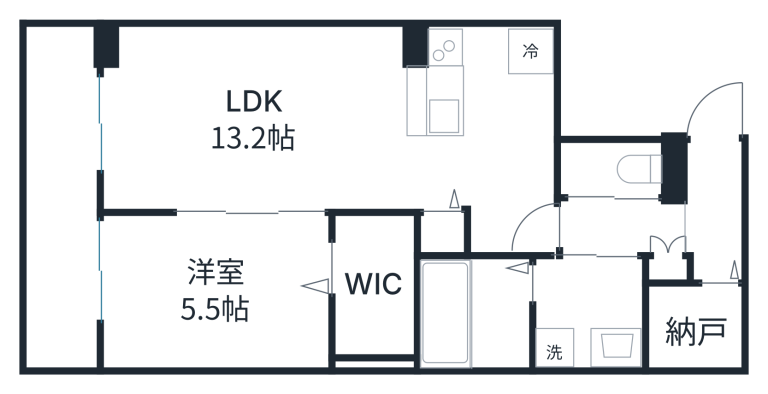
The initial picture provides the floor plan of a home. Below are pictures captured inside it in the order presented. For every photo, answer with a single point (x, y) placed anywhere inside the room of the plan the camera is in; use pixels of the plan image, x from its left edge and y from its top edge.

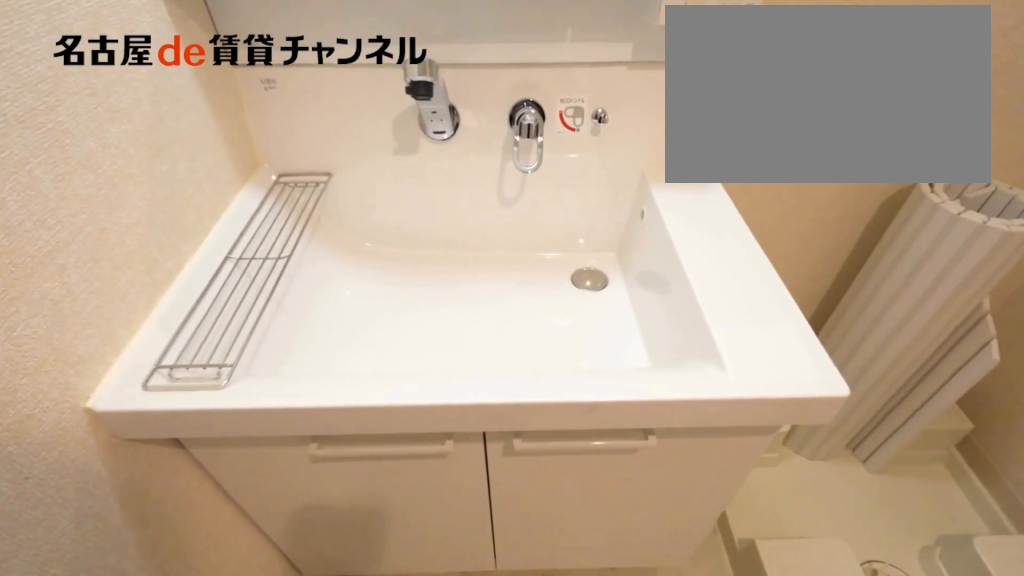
(587, 311)
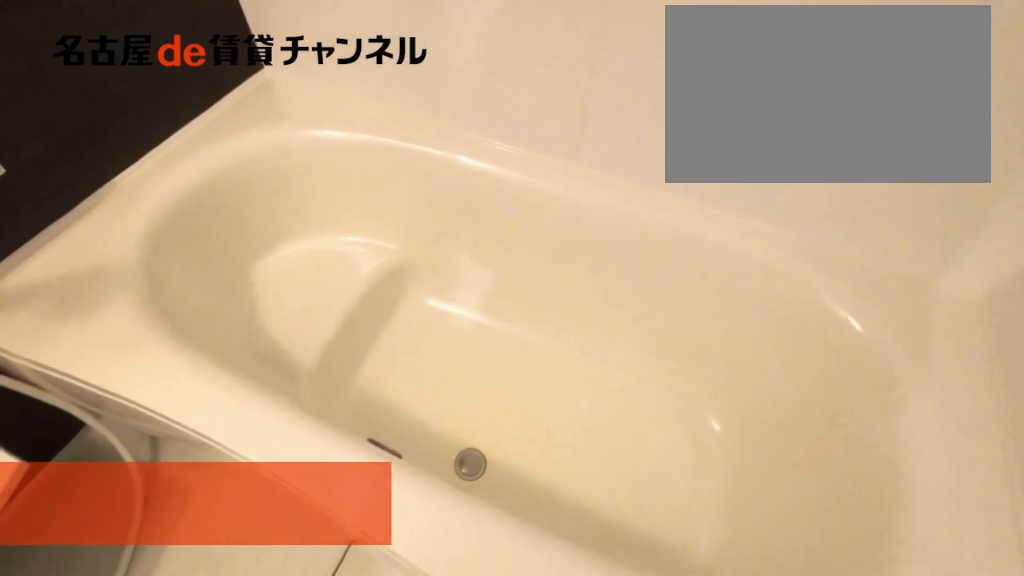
(472, 312)
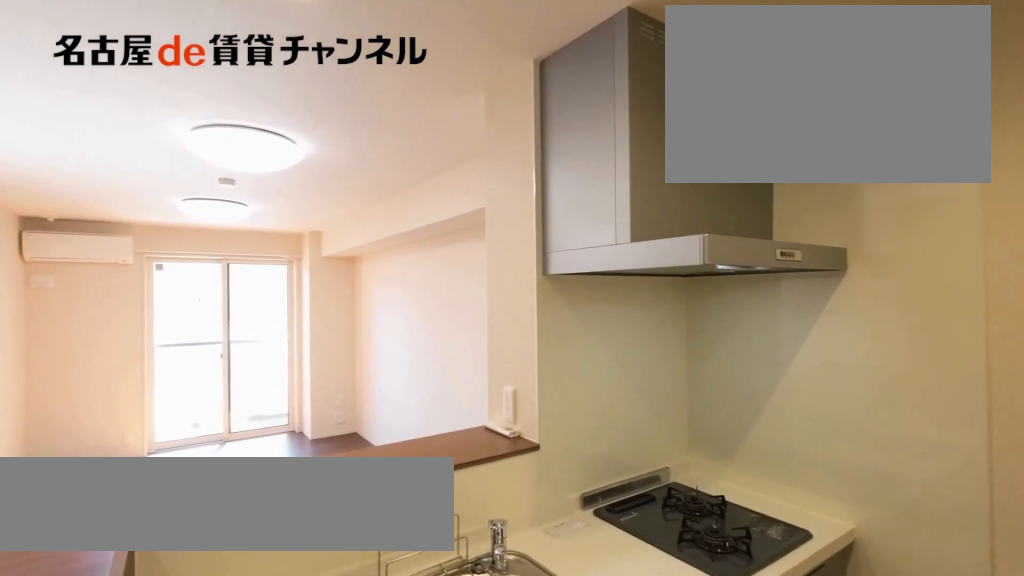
(438, 89)
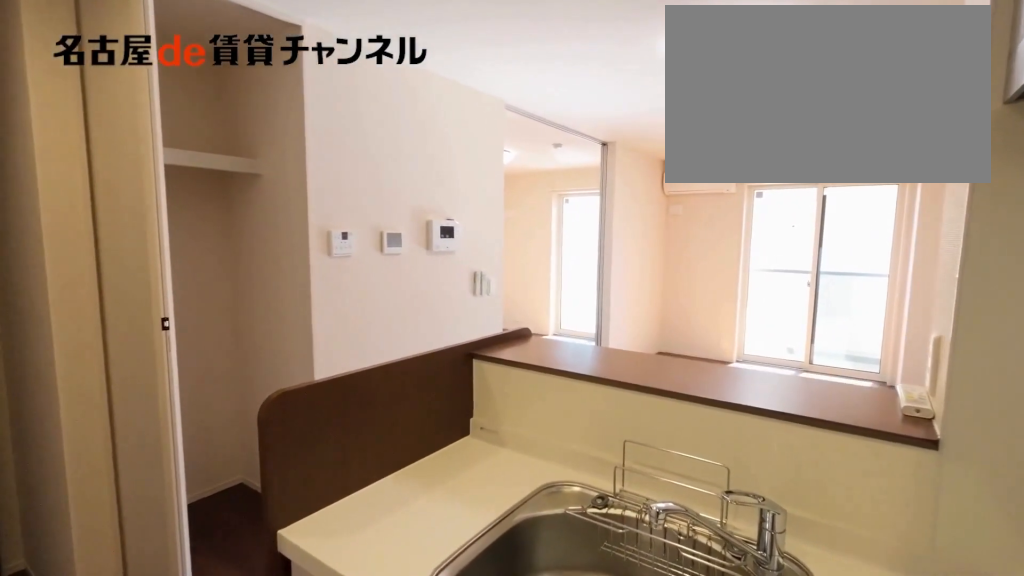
(438, 89)
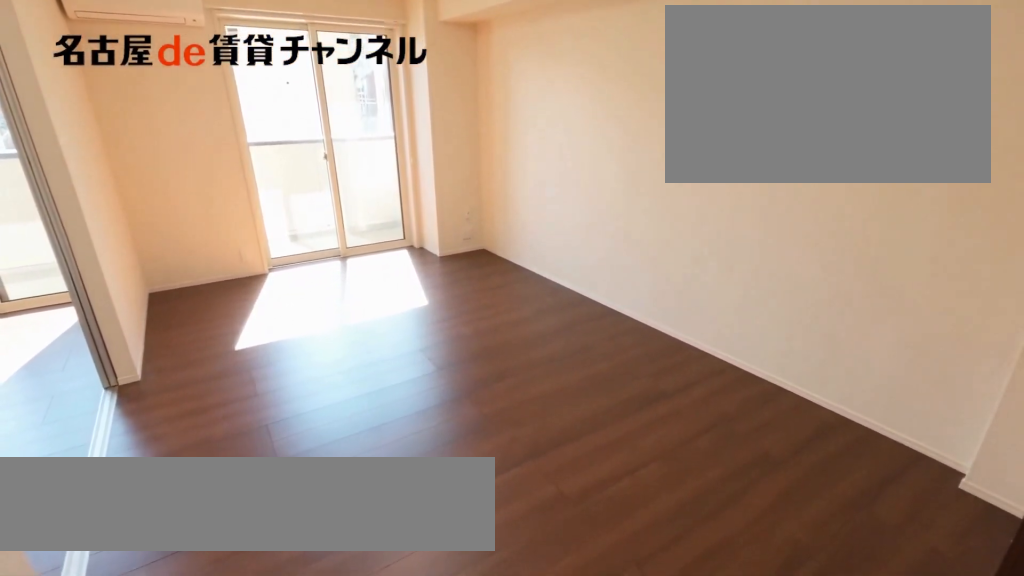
(296, 126)
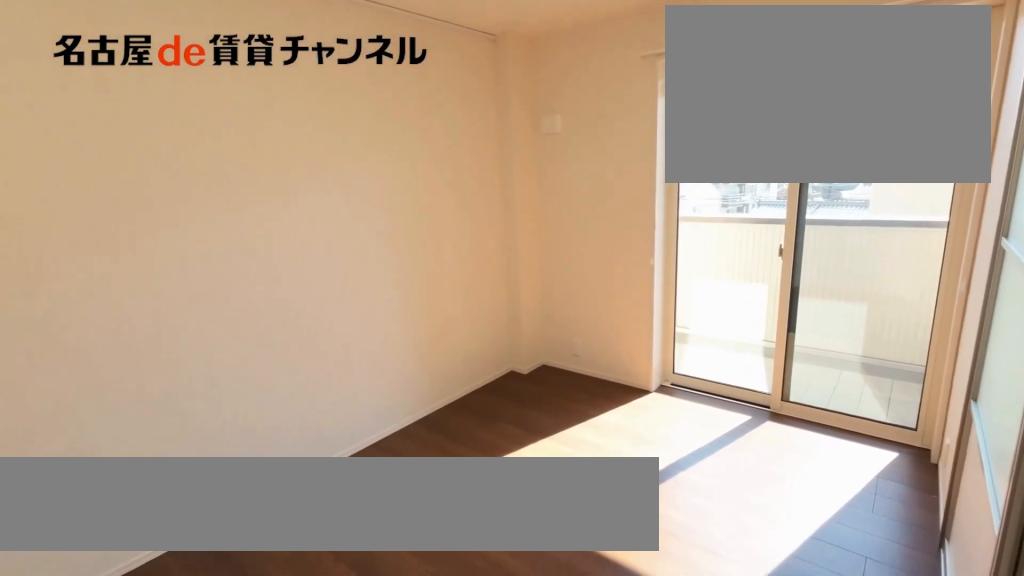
(212, 289)
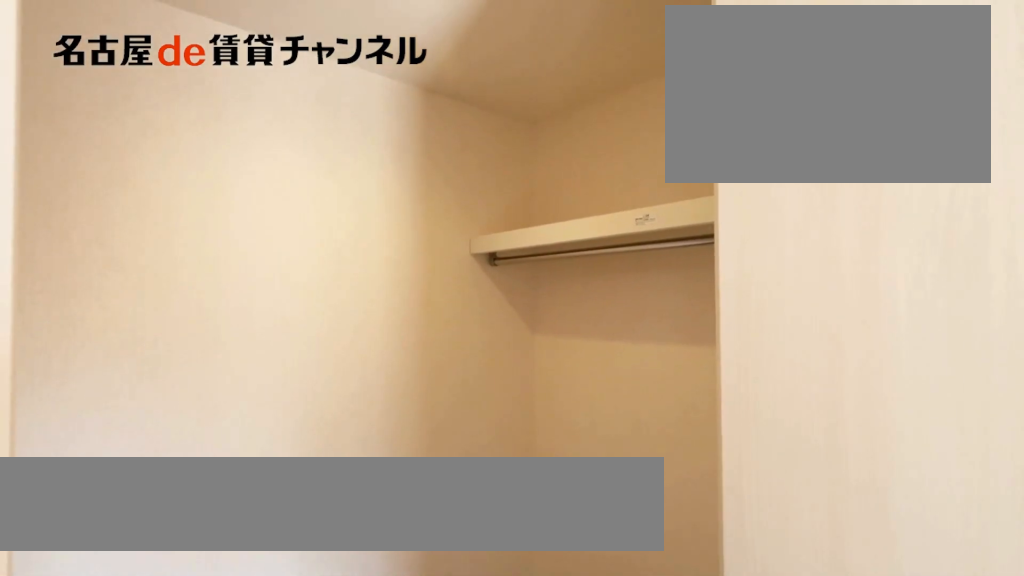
(371, 288)
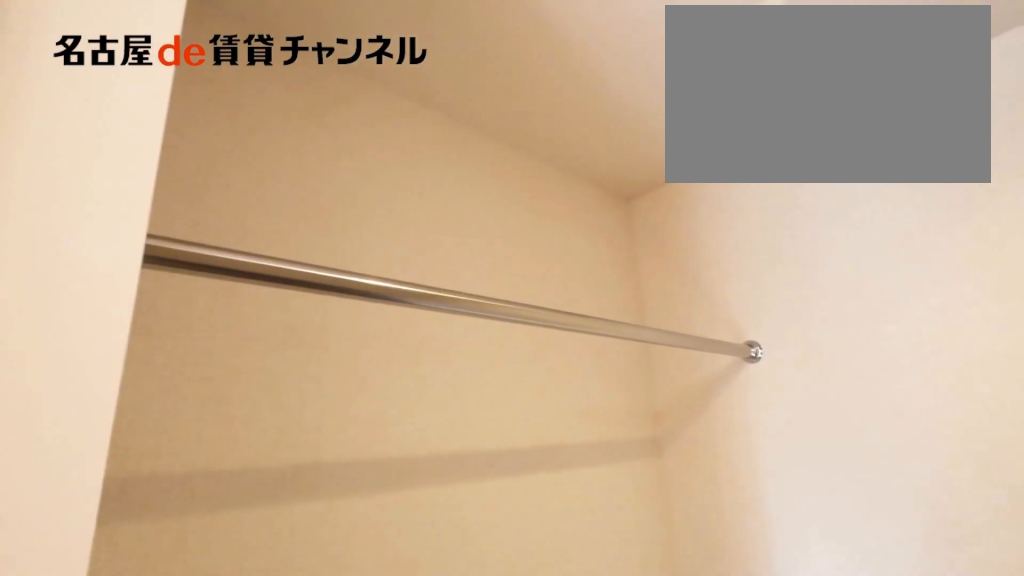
(371, 288)
